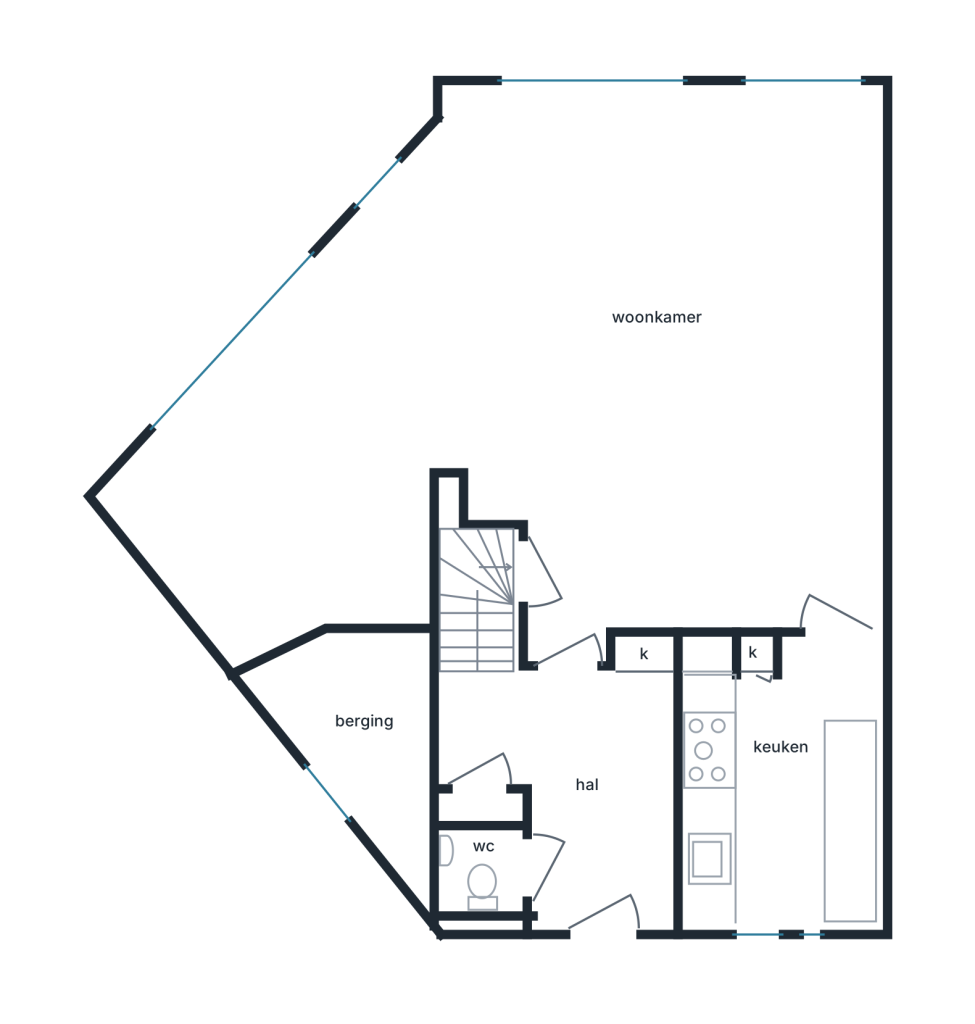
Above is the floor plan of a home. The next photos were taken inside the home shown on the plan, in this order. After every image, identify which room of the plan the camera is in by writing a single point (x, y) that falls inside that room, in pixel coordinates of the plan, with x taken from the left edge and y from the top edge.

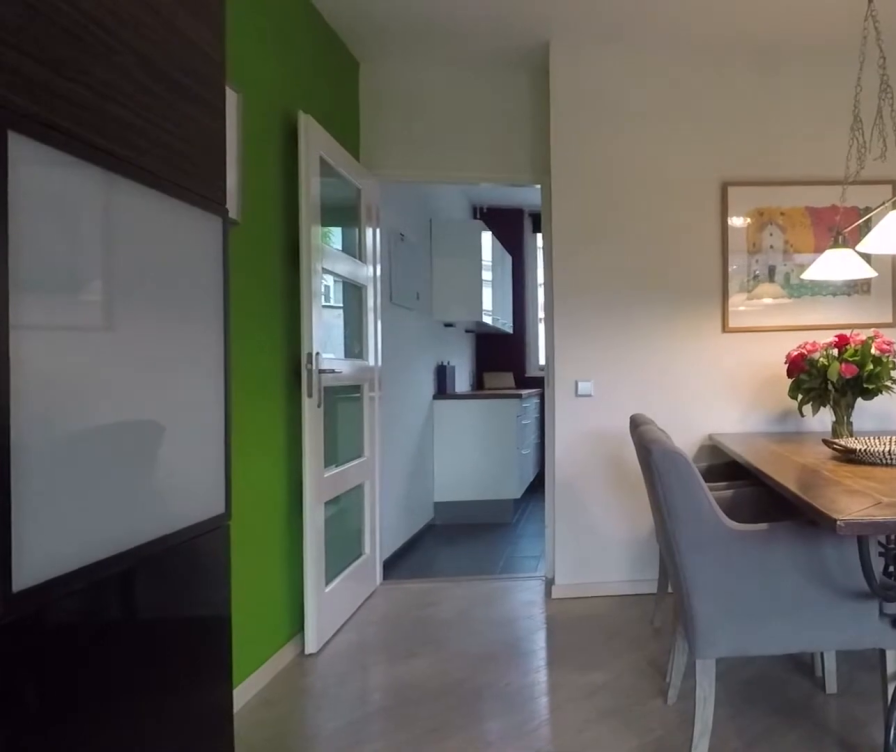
(626, 468)
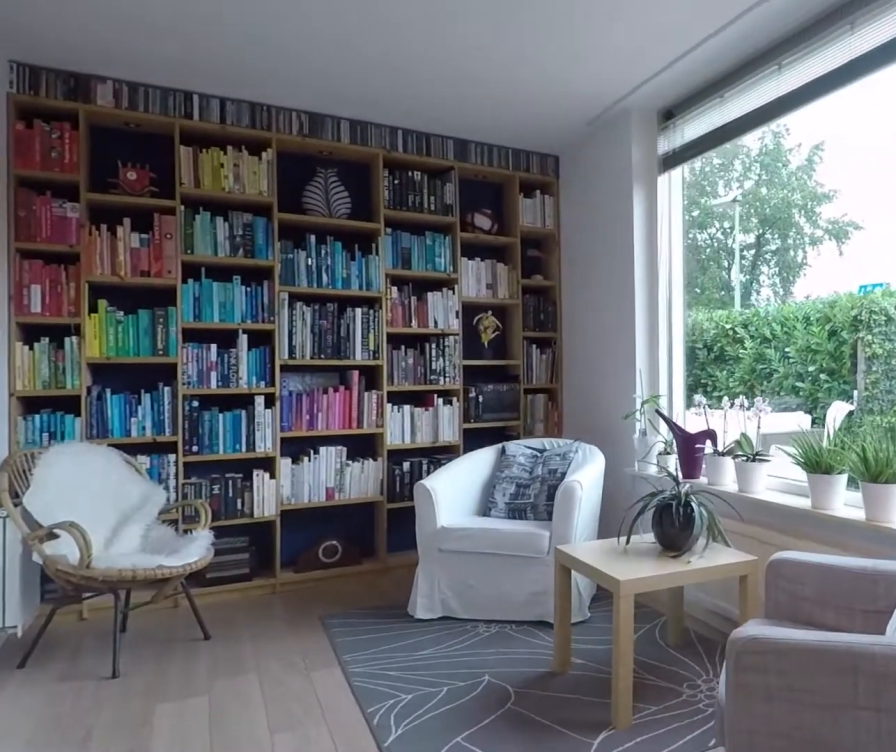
(626, 468)
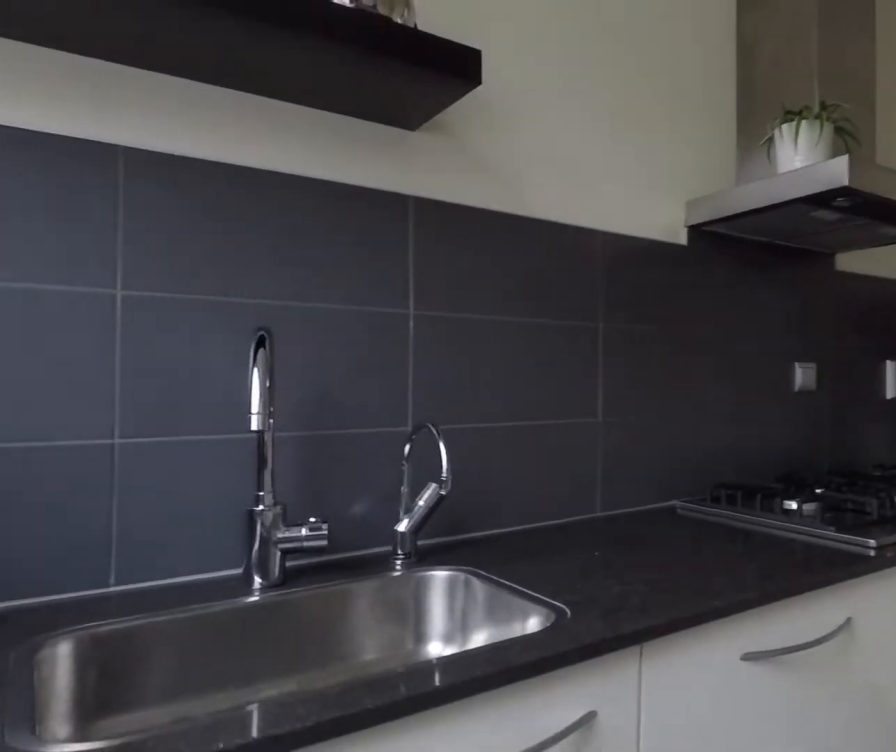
(783, 790)
